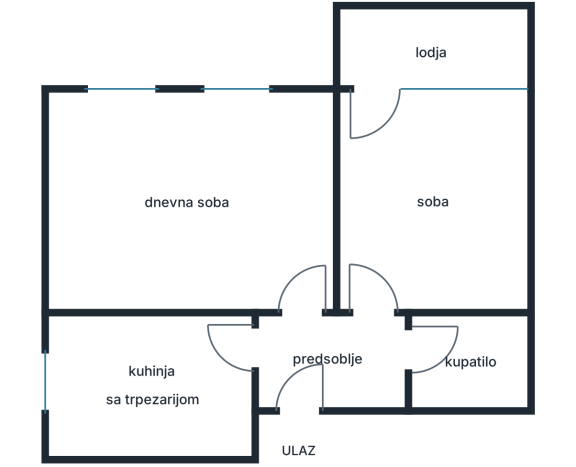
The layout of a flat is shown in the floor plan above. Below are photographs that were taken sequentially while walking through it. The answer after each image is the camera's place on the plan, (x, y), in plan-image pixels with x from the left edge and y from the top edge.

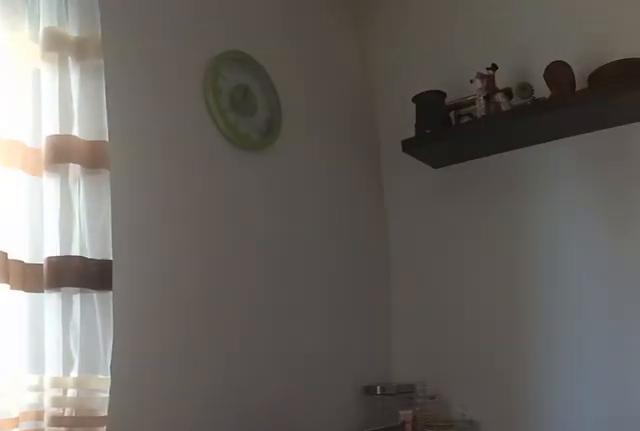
(107, 380)
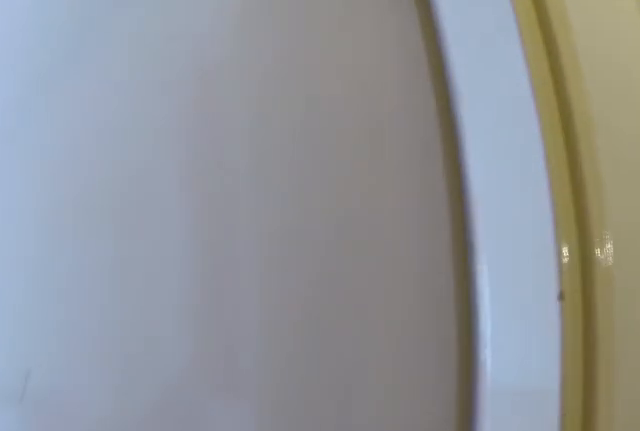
(296, 357)
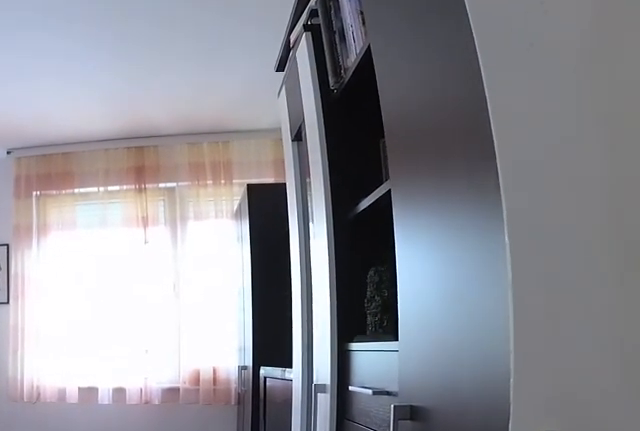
(303, 315)
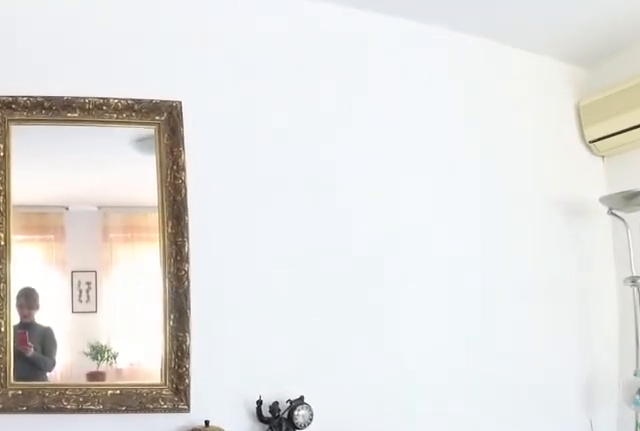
(276, 230)
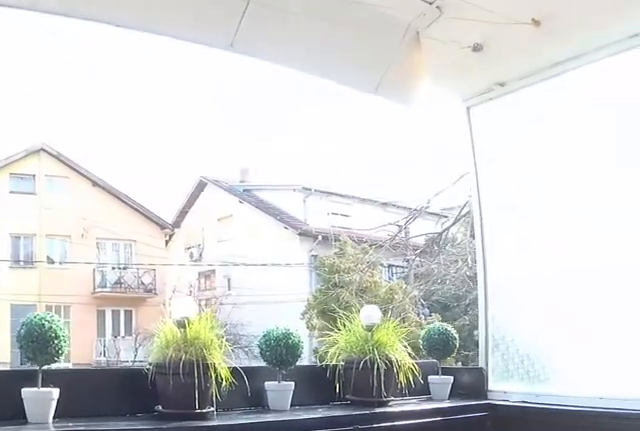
(386, 108)
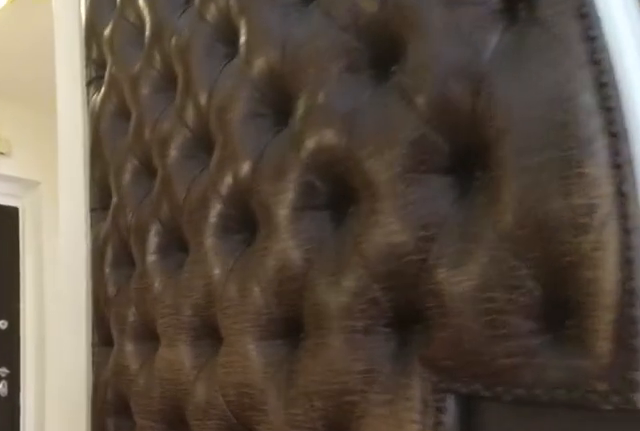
(387, 249)
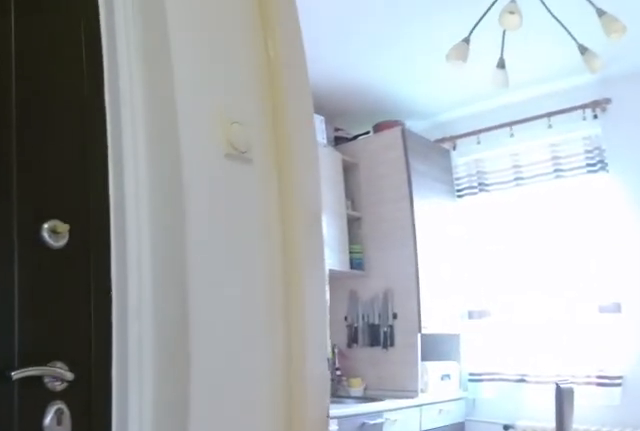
(333, 362)
